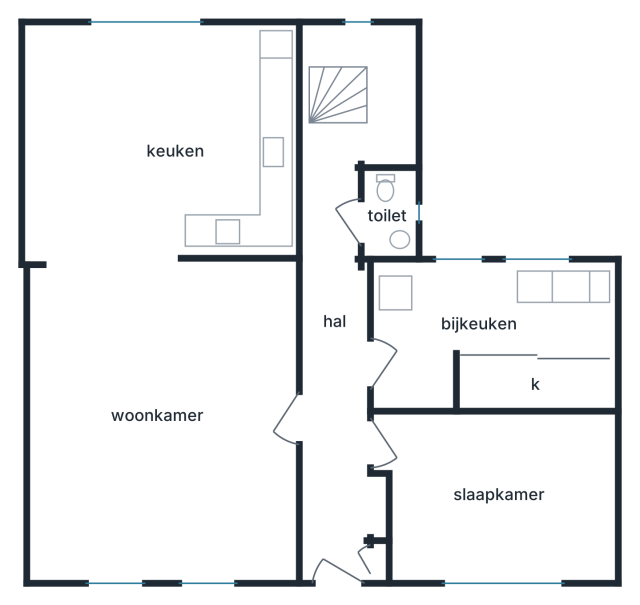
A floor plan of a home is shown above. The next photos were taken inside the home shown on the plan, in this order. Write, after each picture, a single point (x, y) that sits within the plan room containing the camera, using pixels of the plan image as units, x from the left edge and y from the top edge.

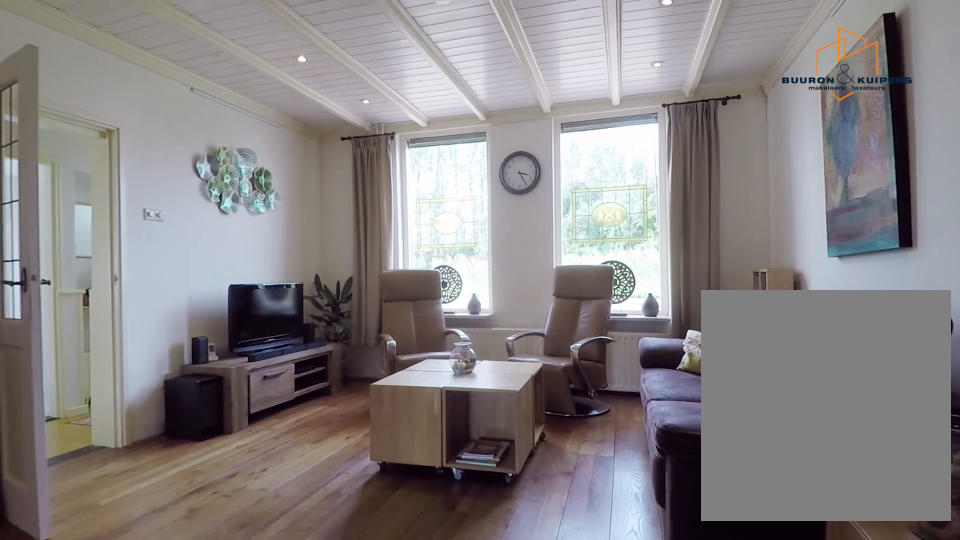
(165, 419)
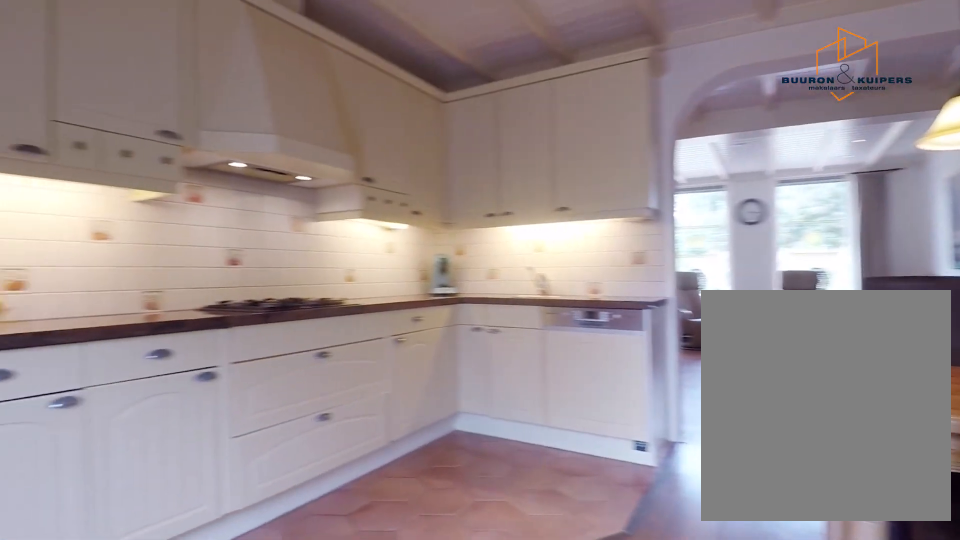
(164, 146)
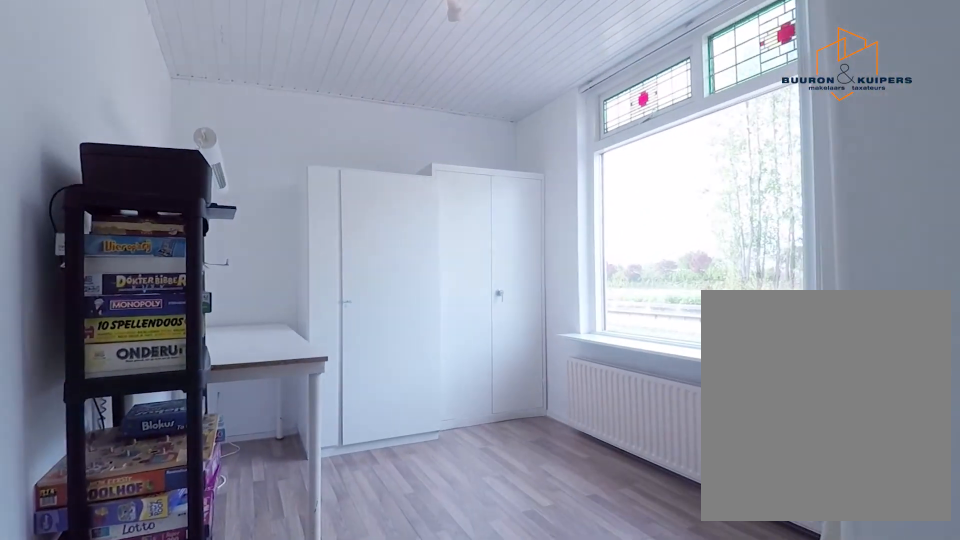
(498, 494)
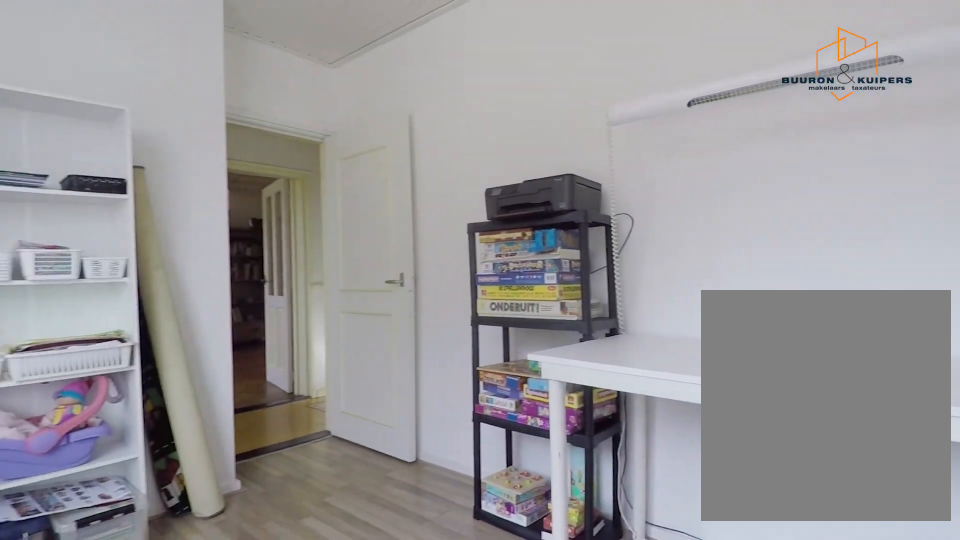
(498, 494)
